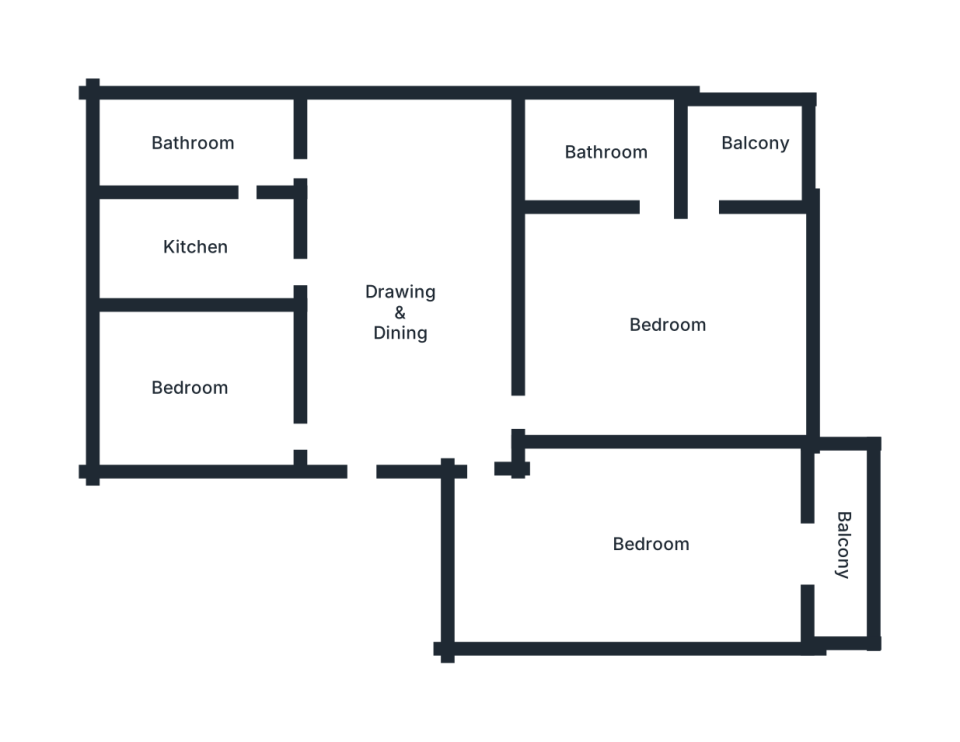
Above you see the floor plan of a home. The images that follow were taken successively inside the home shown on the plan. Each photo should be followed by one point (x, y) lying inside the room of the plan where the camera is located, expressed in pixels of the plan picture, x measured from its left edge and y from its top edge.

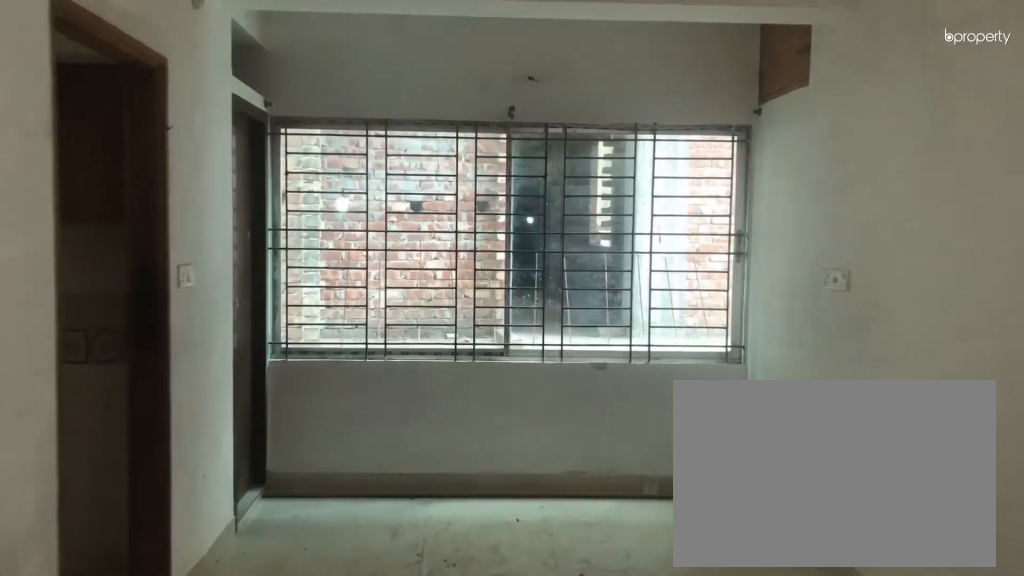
(409, 312)
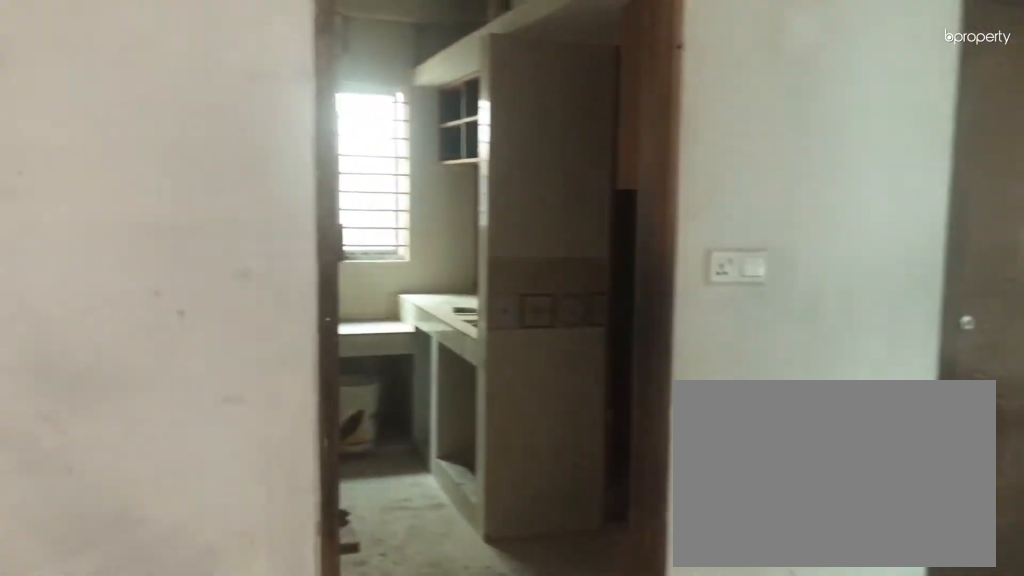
(409, 312)
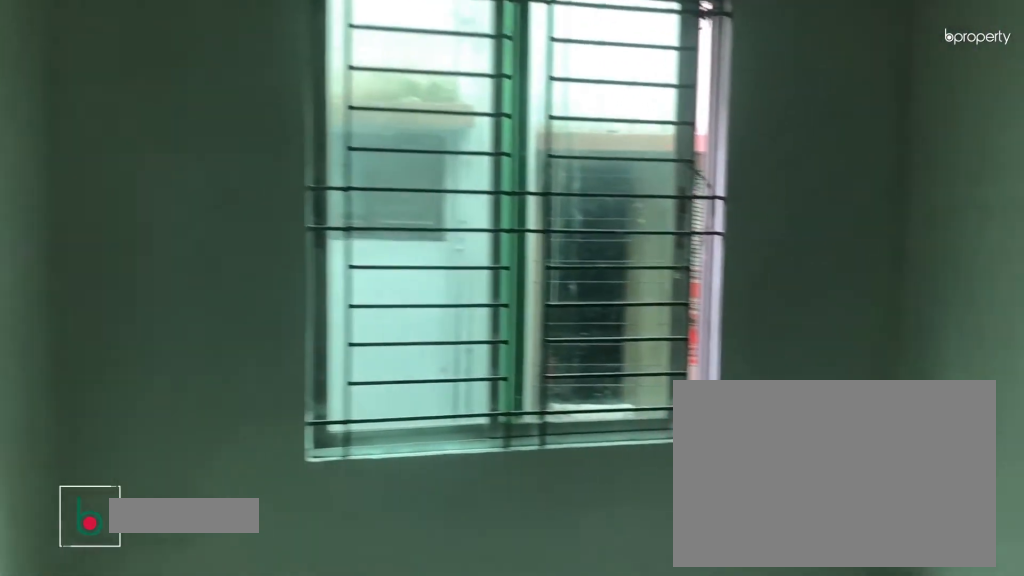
(189, 389)
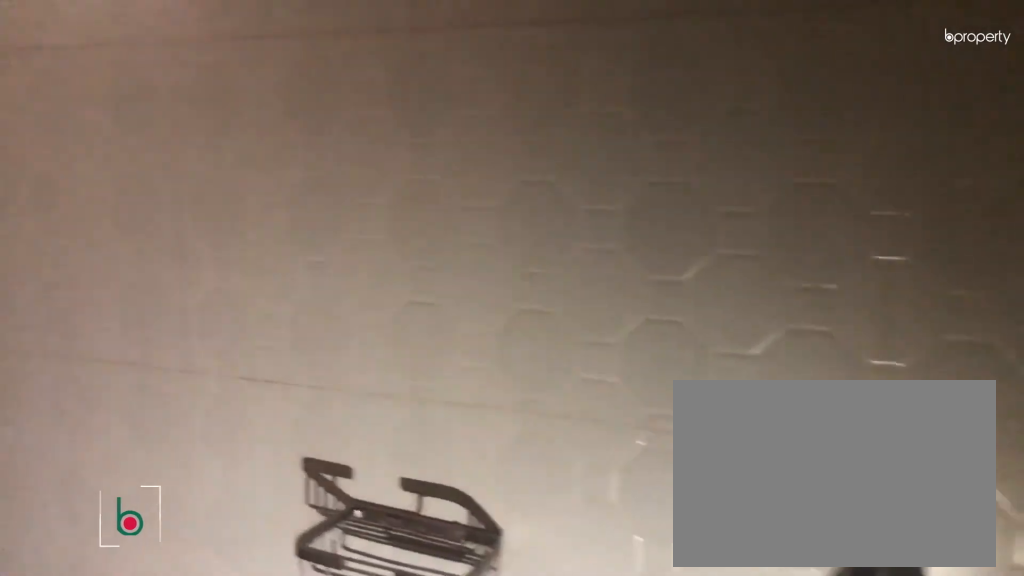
(195, 143)
